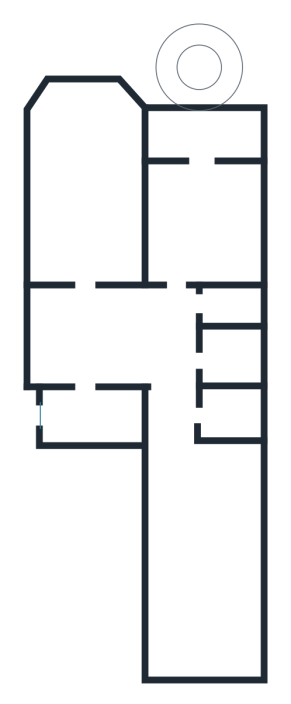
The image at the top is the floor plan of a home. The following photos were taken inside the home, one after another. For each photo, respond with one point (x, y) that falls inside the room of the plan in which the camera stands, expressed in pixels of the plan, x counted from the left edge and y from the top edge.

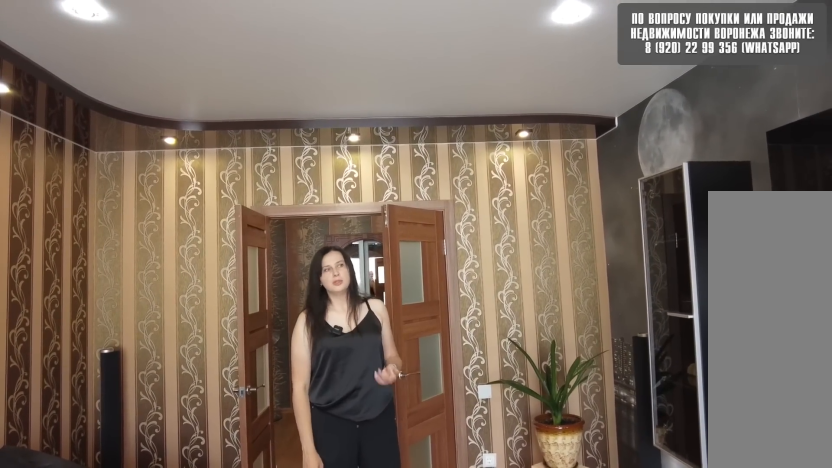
(84, 248)
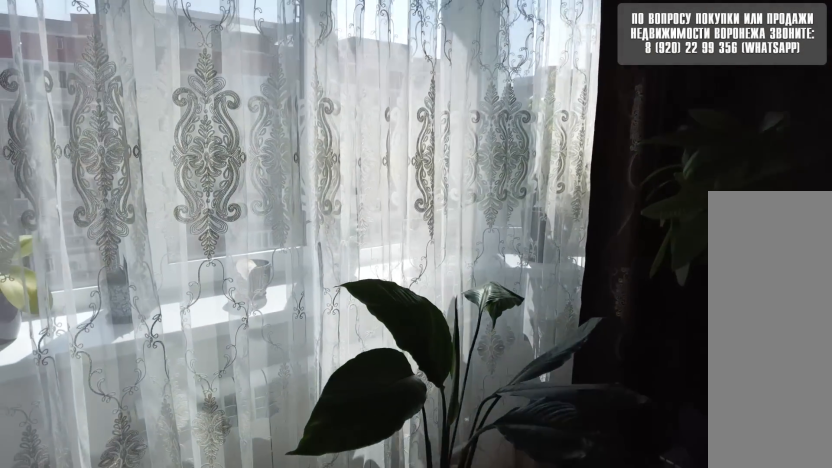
(84, 248)
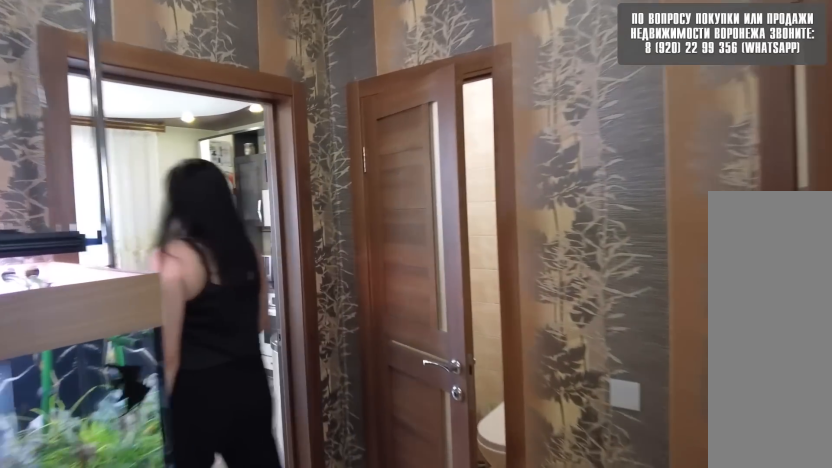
(88, 354)
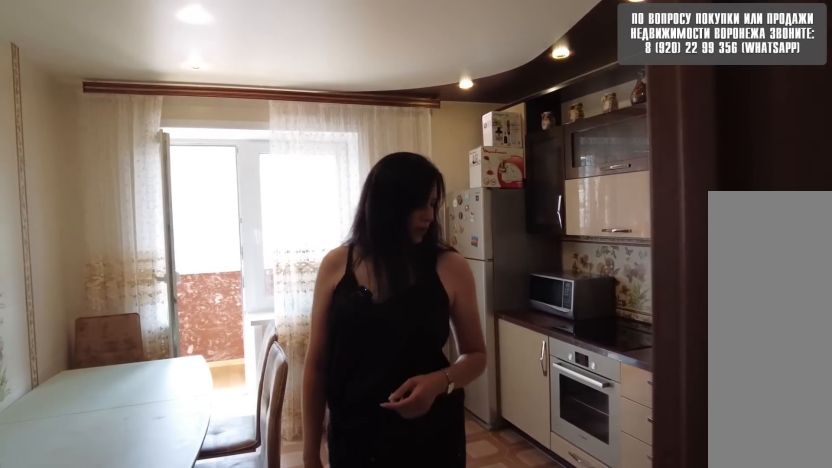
(170, 331)
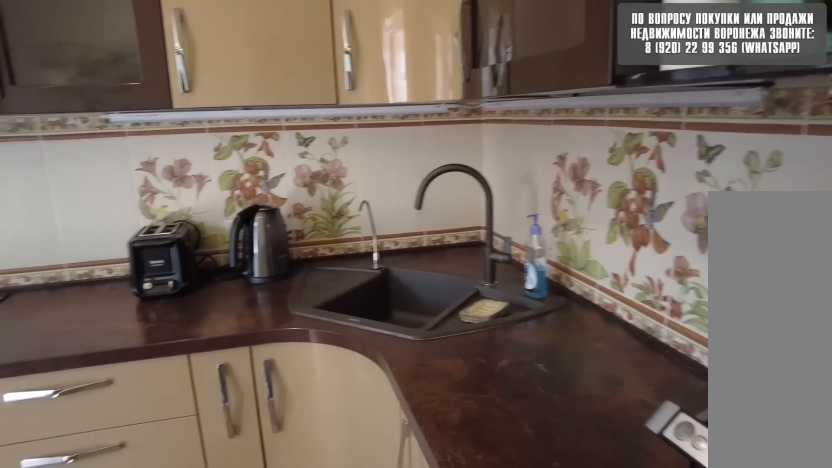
(207, 248)
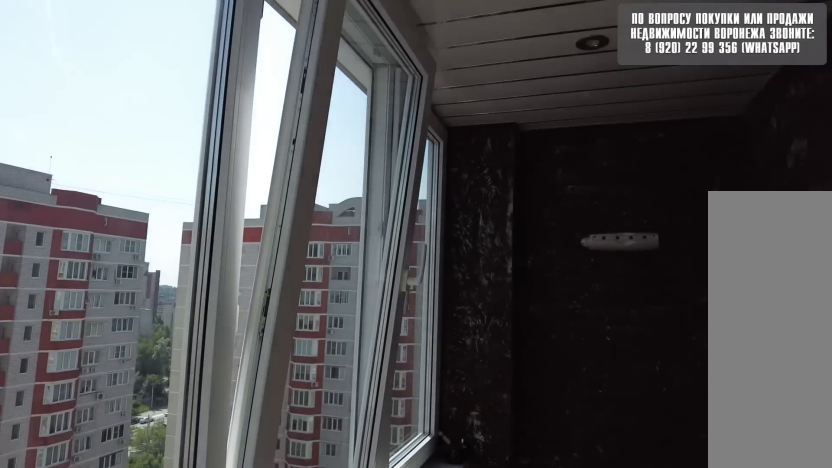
(199, 143)
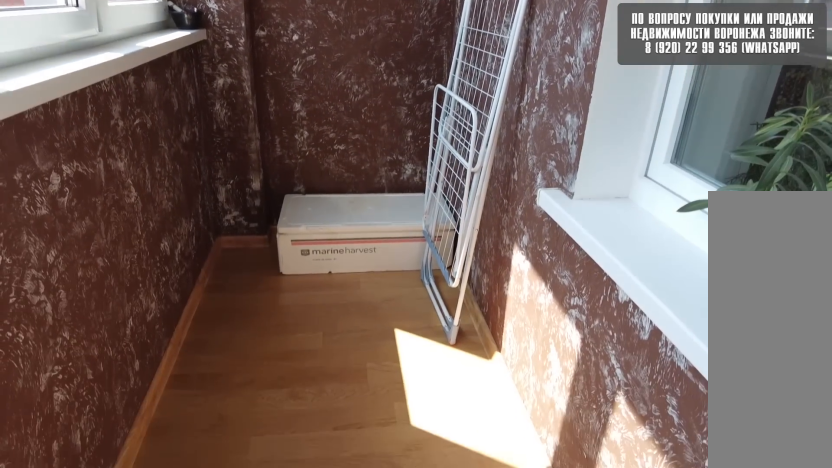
(199, 143)
